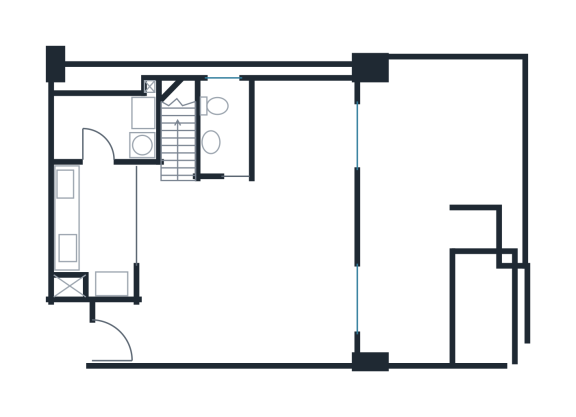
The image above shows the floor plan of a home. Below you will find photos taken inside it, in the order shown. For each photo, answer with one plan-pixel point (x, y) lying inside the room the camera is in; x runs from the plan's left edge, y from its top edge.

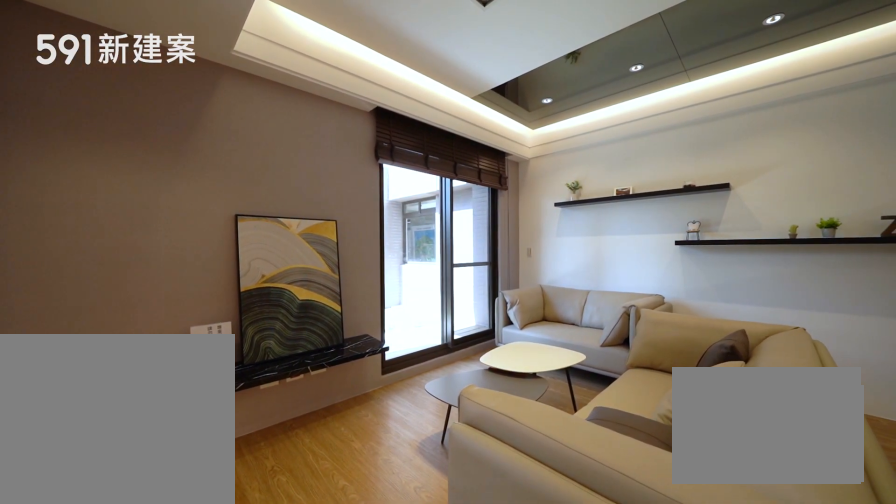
(290, 275)
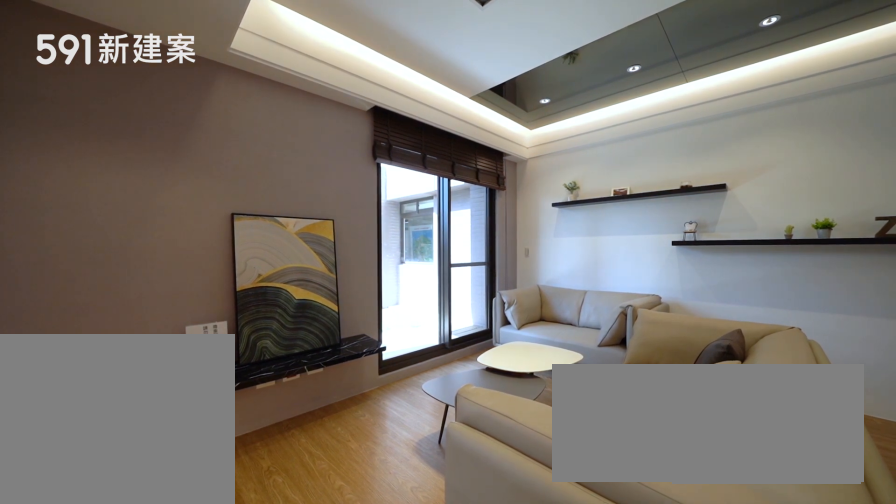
(290, 275)
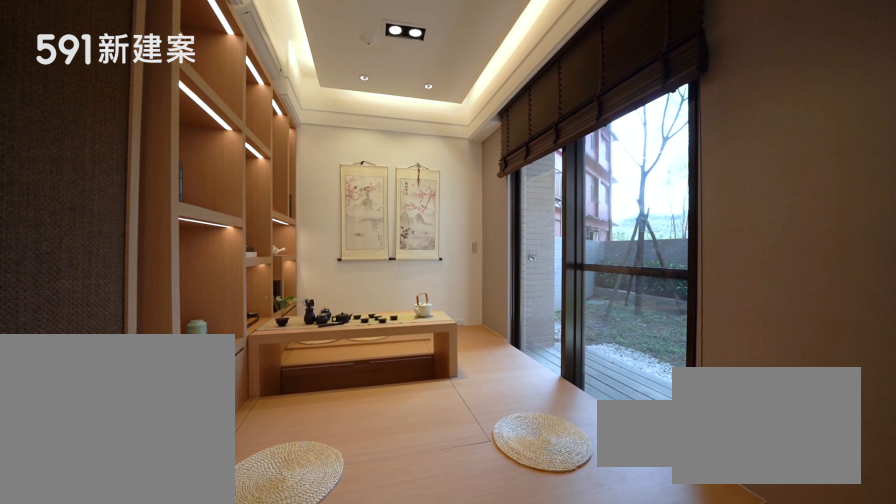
(303, 126)
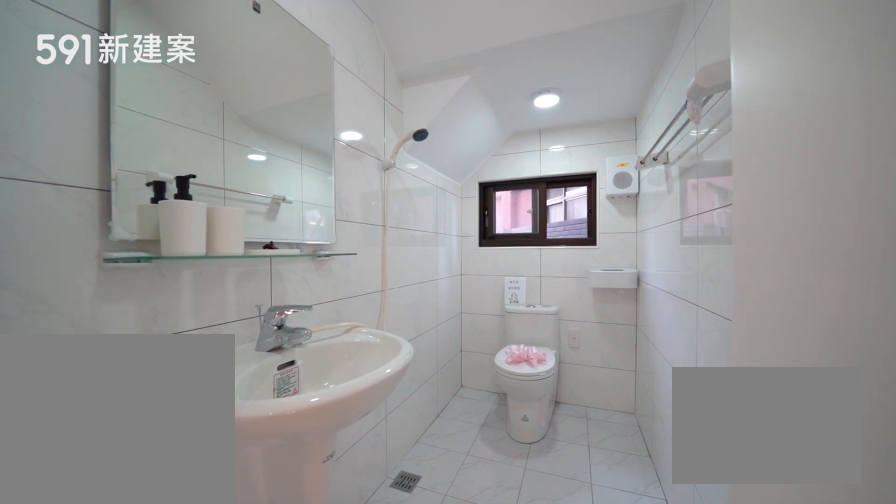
(223, 122)
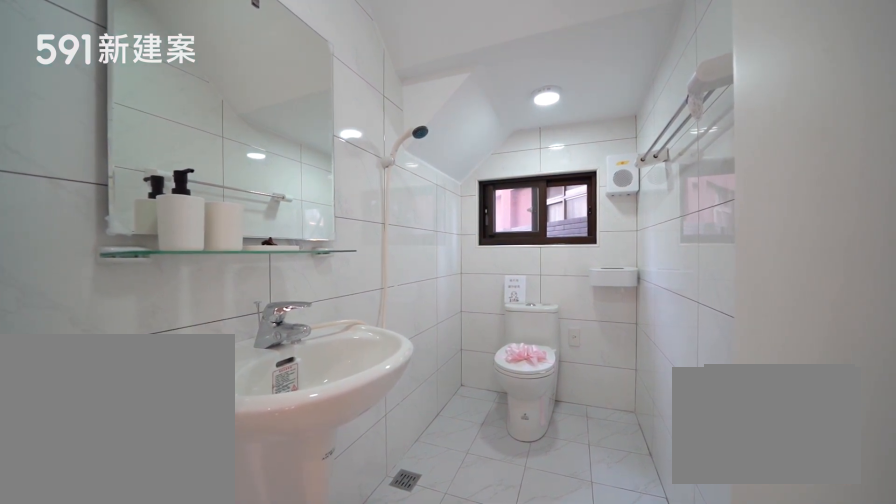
(223, 122)
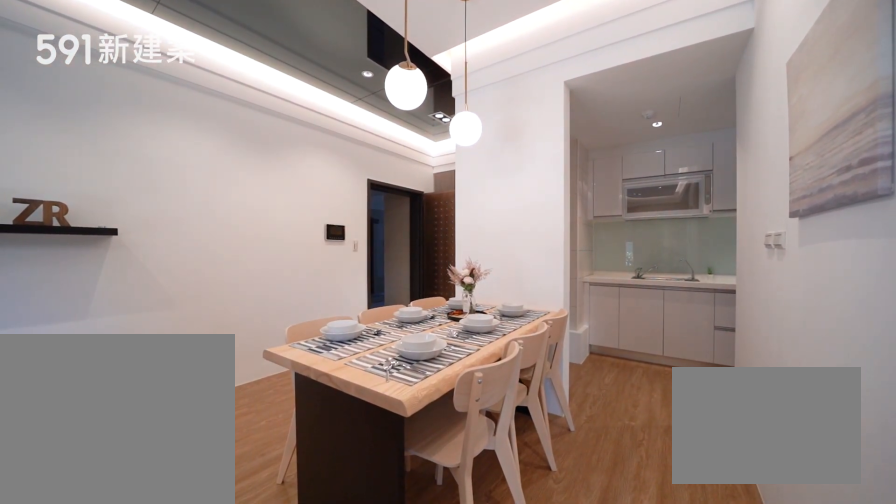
(185, 252)
